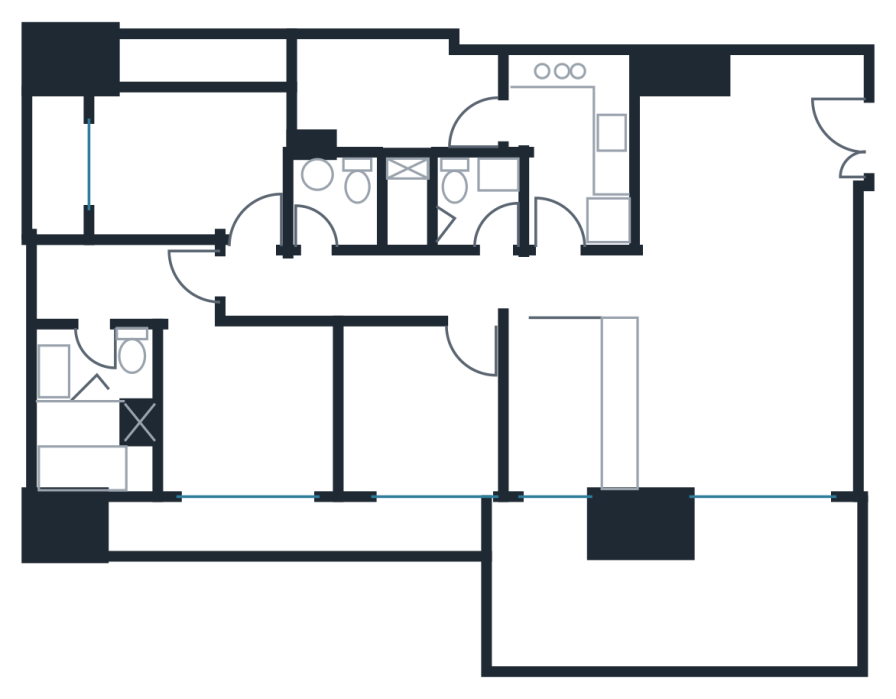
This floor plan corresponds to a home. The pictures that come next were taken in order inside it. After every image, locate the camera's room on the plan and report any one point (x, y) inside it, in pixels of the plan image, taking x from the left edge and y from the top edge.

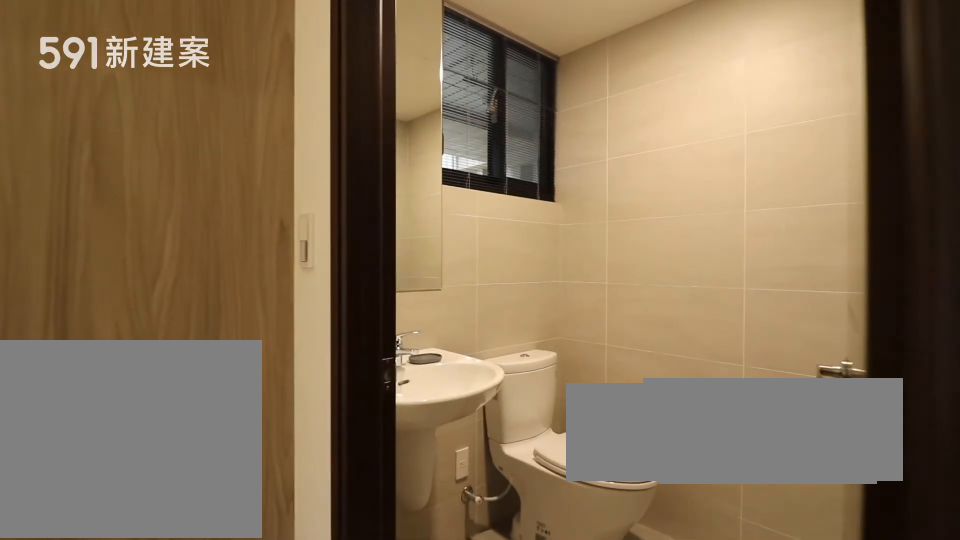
(338, 196)
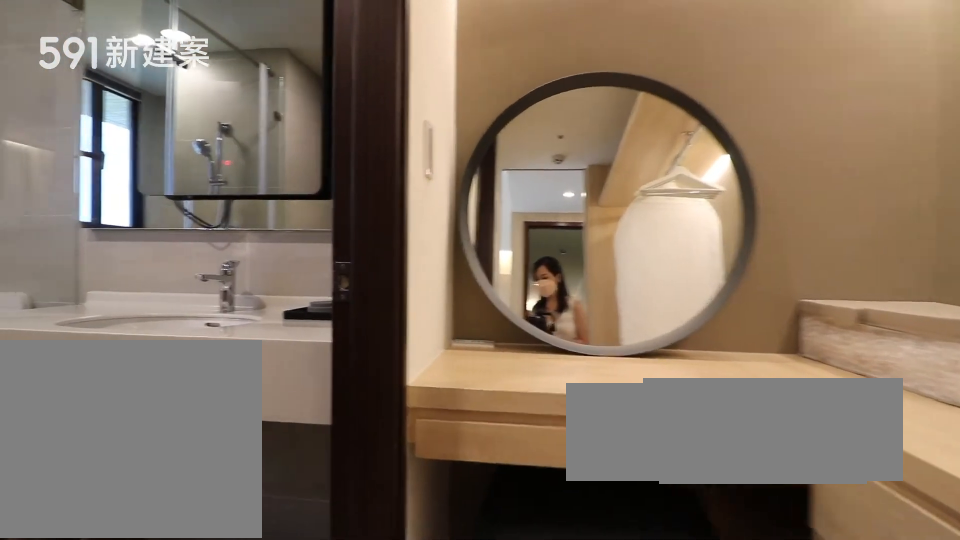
(116, 281)
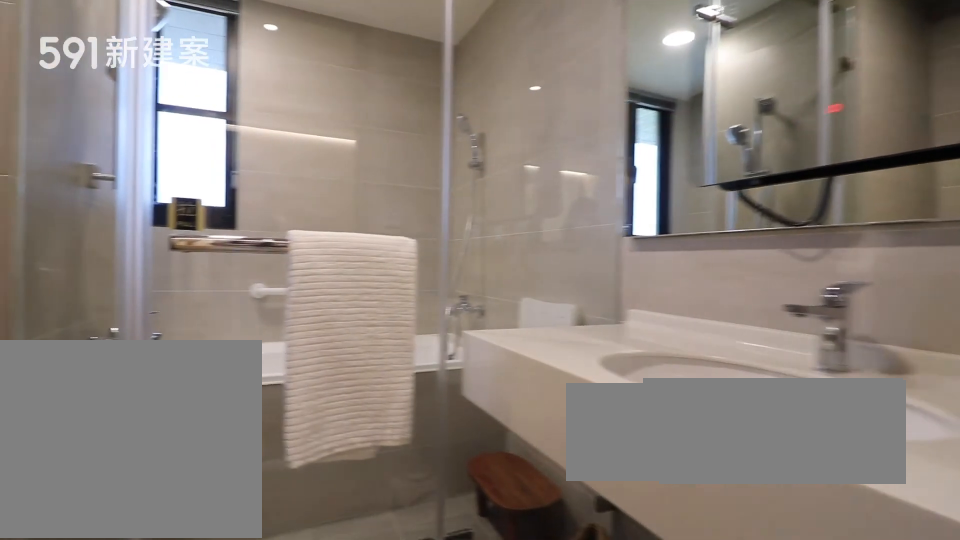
(94, 418)
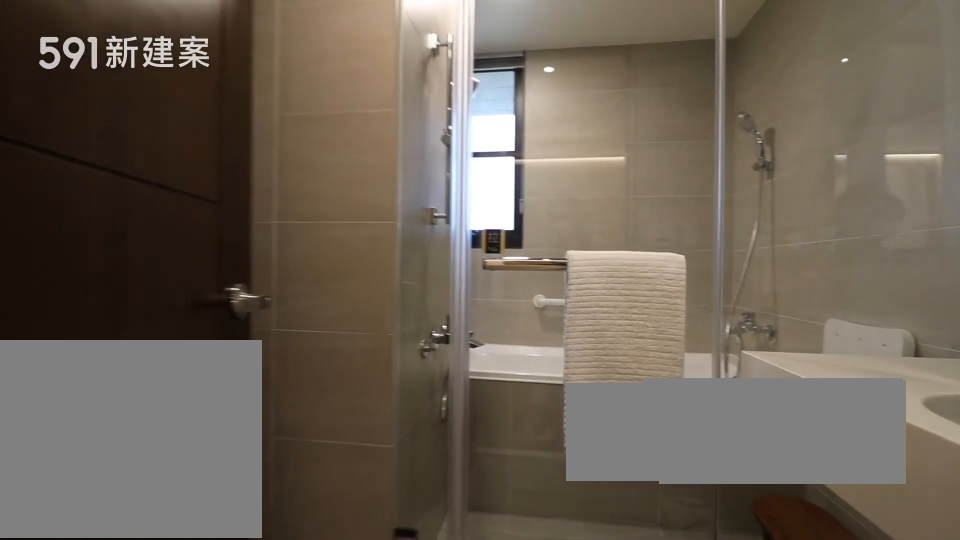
(94, 418)
